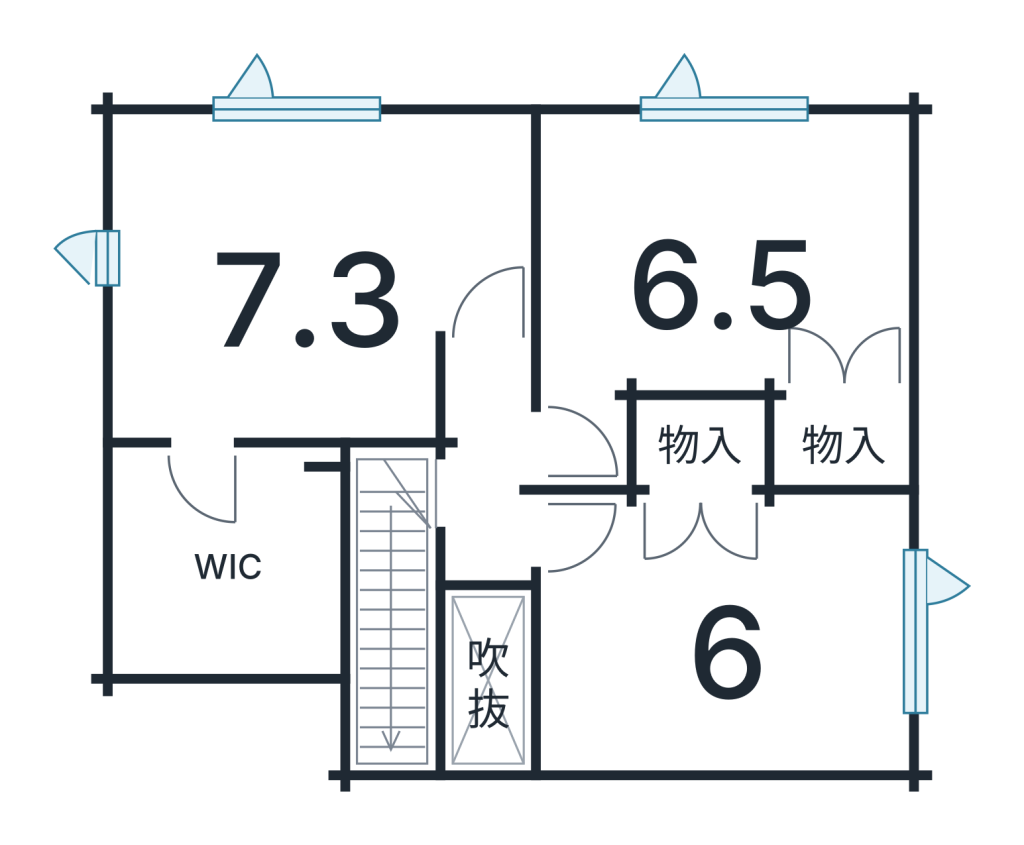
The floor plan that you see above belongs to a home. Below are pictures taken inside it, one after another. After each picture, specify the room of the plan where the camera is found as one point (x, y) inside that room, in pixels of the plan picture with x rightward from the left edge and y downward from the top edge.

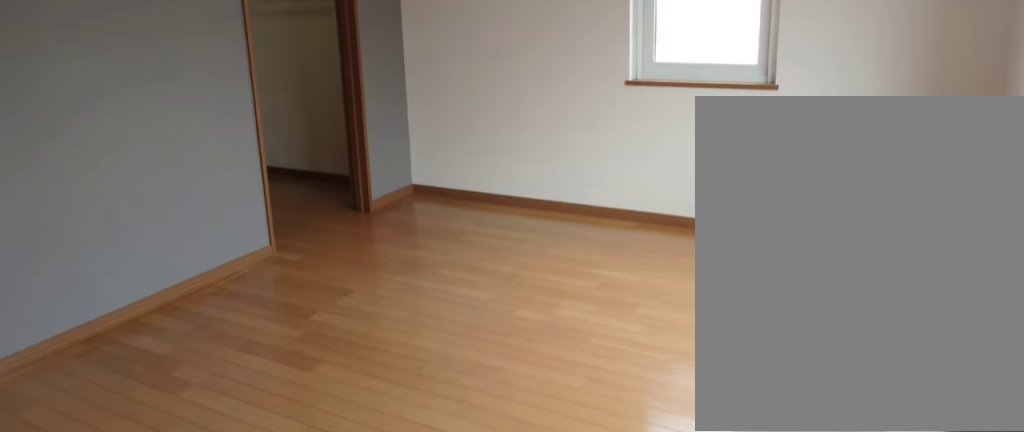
(275, 292)
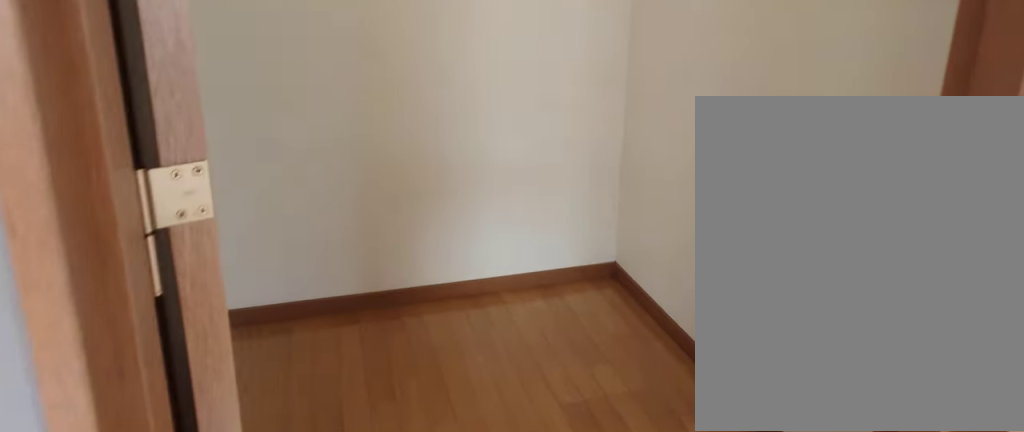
(206, 576)
